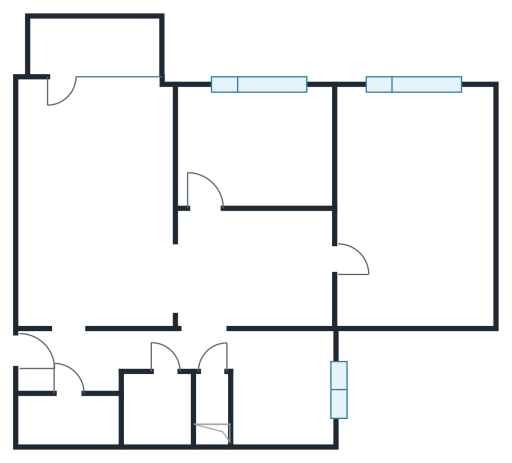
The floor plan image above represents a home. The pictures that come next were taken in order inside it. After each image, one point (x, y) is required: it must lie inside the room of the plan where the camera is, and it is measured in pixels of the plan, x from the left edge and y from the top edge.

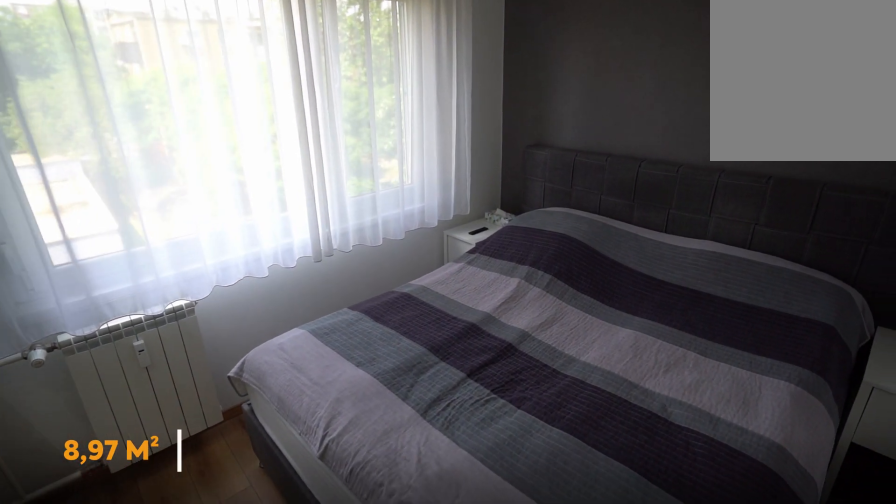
(263, 143)
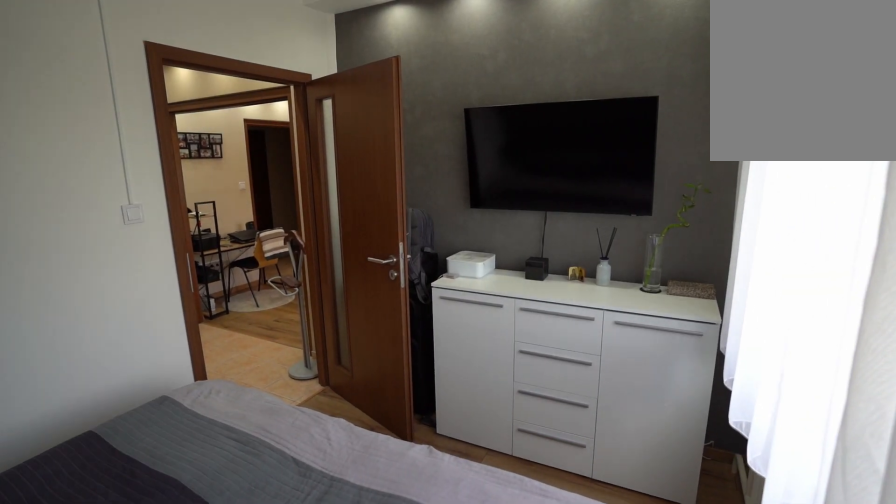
(263, 142)
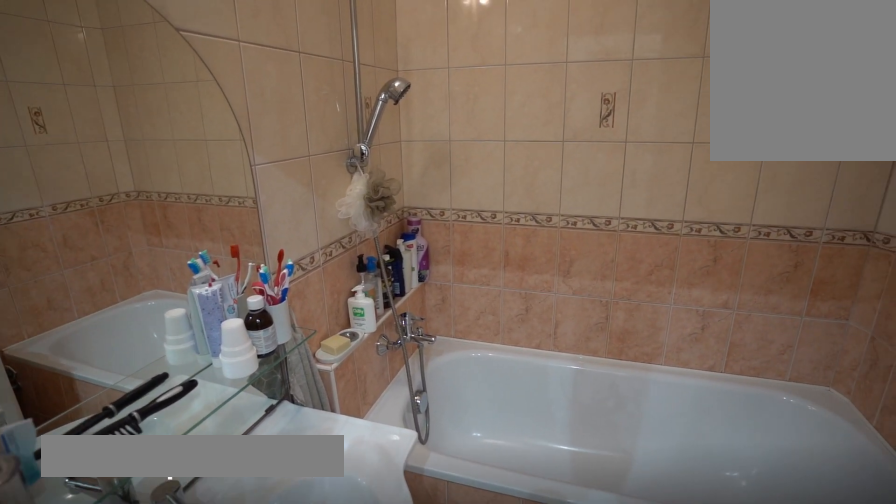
(147, 401)
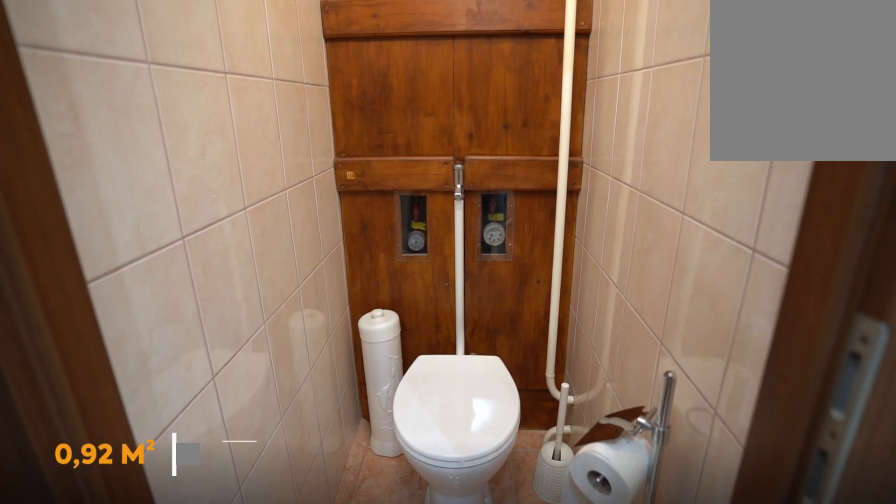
(212, 401)
